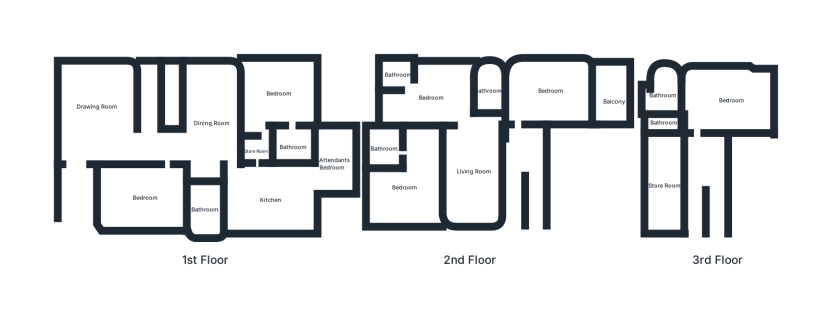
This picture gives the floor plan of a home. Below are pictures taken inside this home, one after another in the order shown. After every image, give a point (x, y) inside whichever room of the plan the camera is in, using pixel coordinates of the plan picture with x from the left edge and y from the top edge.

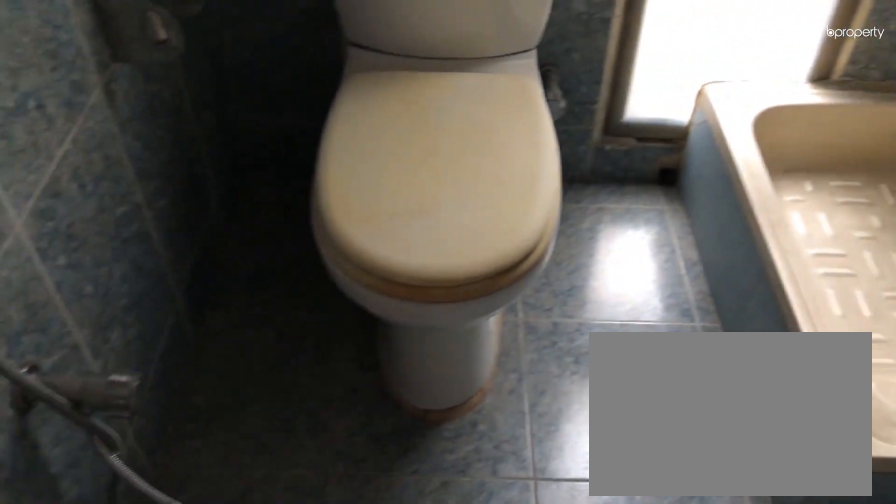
(396, 75)
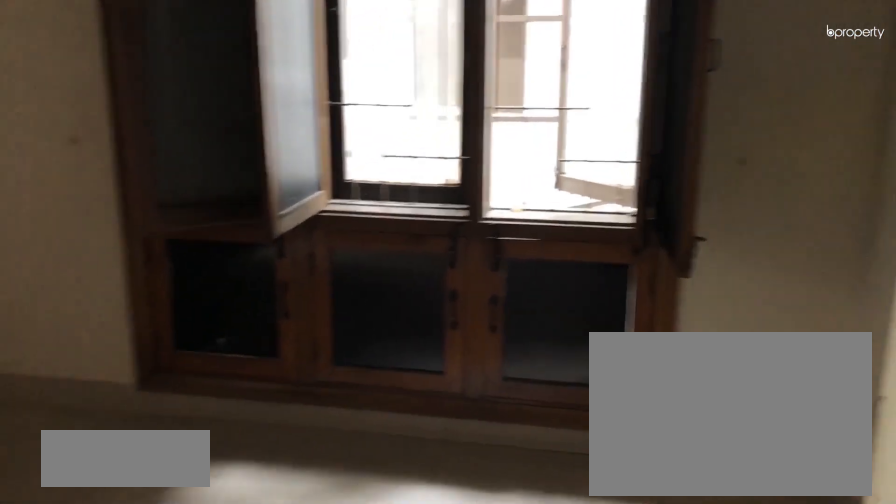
(403, 188)
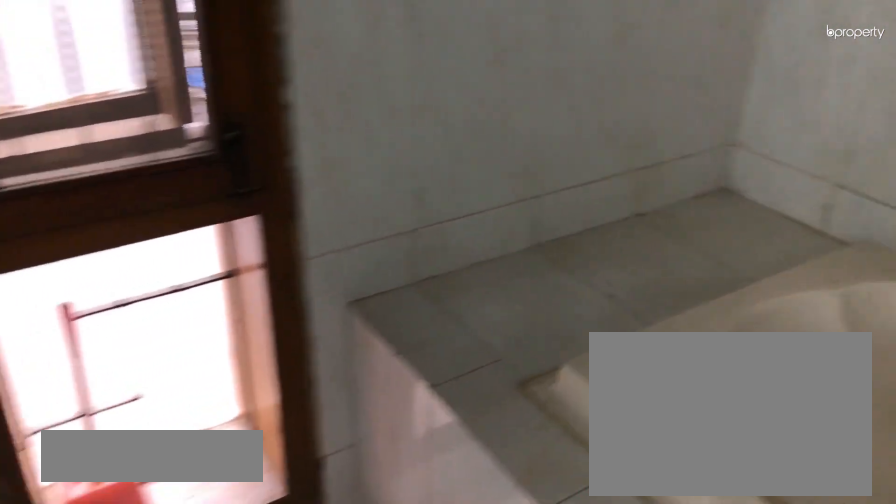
(381, 150)
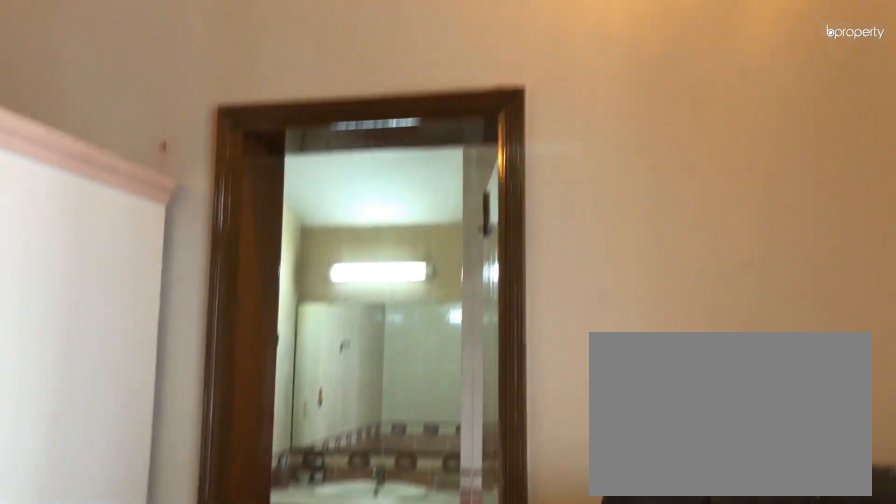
(730, 101)
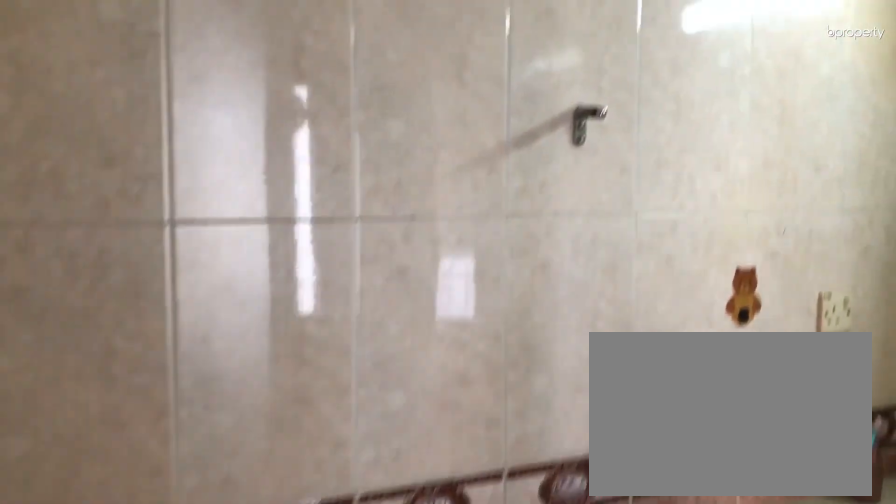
(661, 95)
